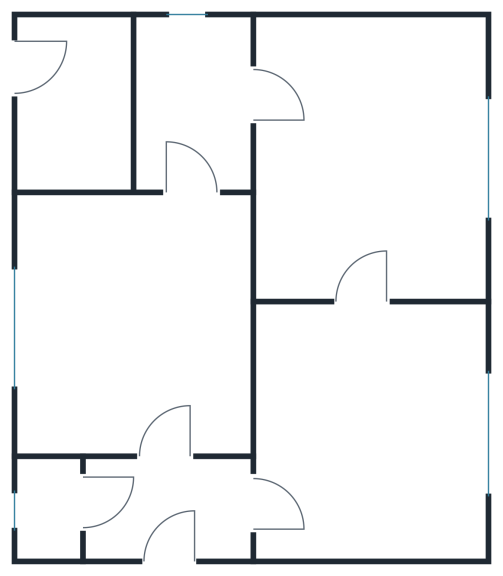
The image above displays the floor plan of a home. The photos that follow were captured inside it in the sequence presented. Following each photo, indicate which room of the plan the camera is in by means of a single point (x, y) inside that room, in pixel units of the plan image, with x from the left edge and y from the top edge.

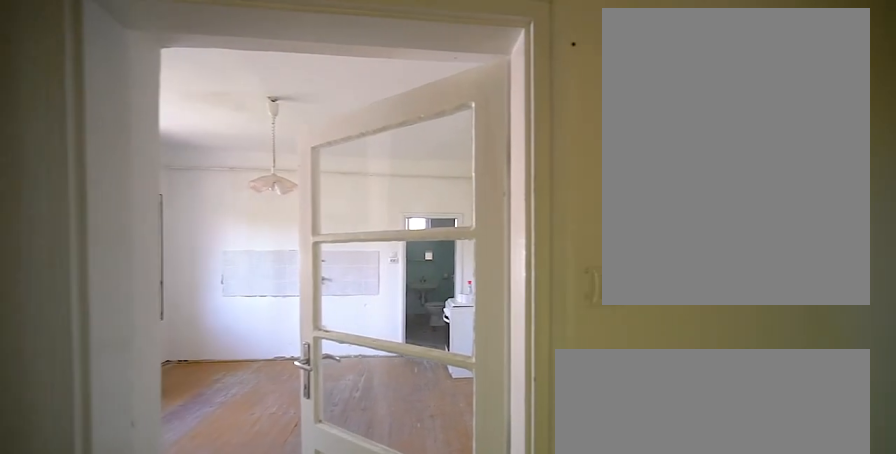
(174, 497)
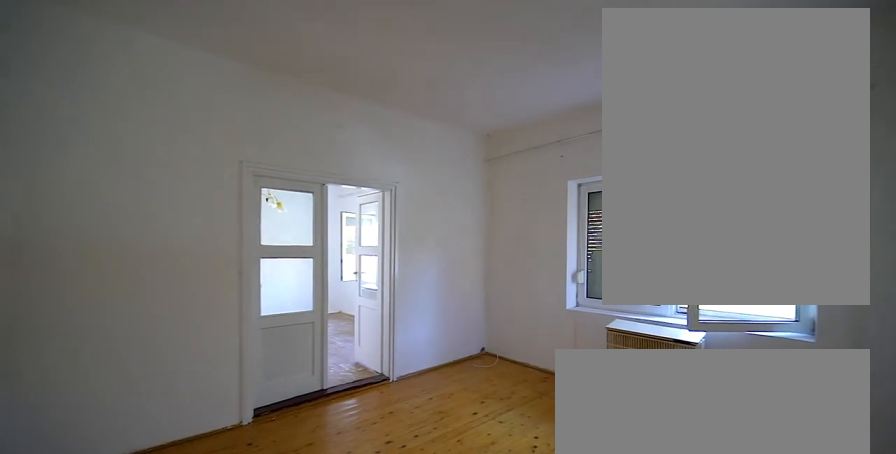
(375, 434)
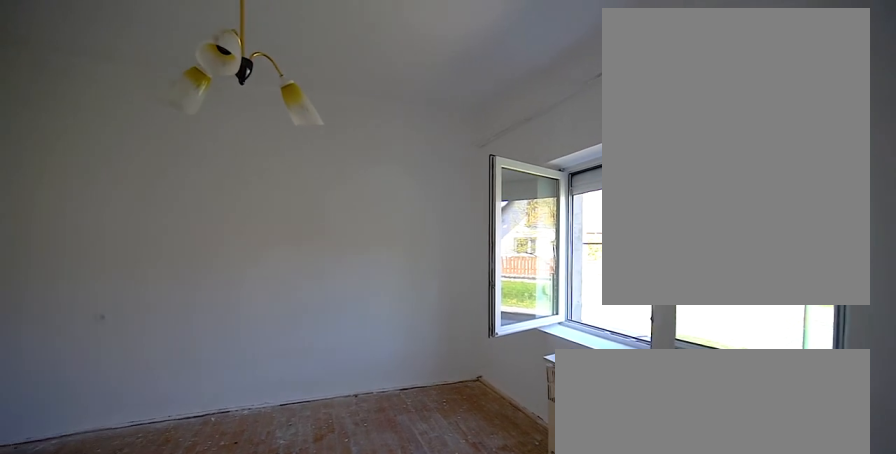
(379, 169)
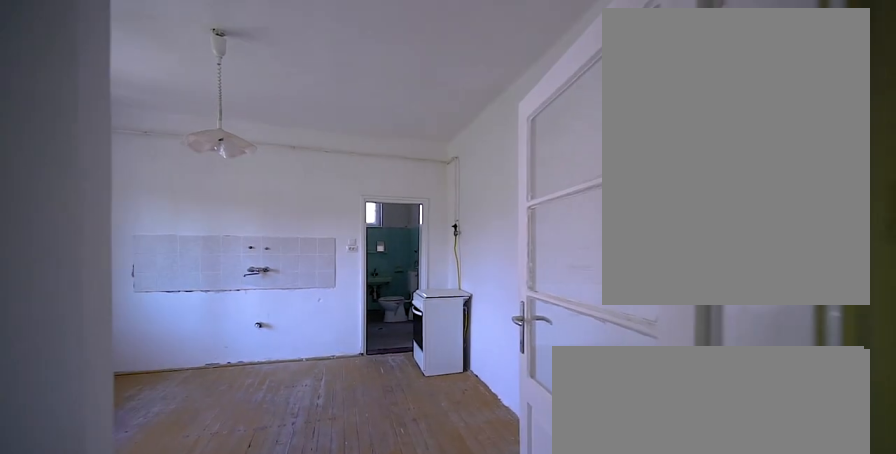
(134, 334)
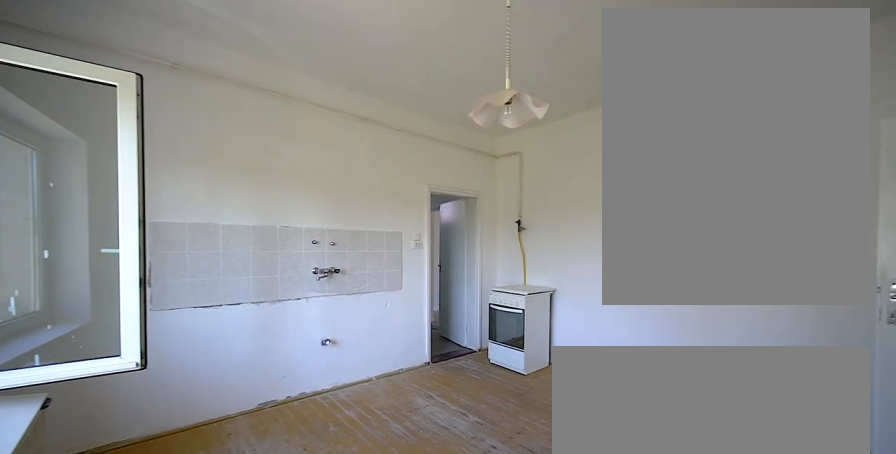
(134, 334)
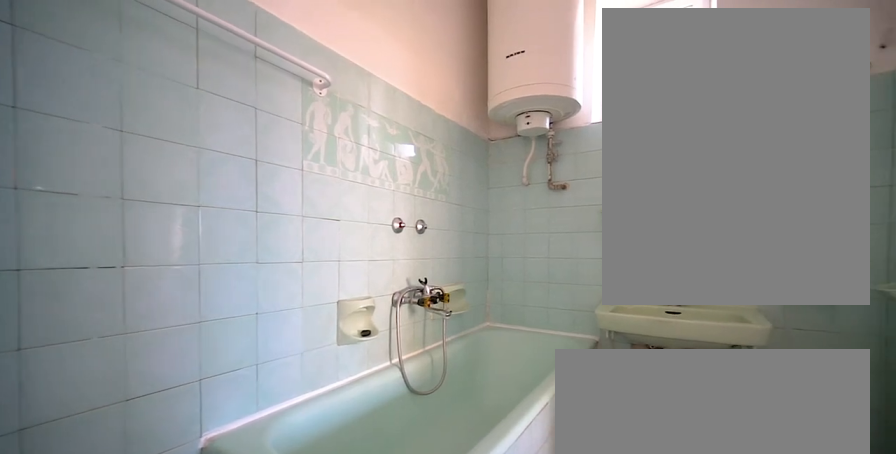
(188, 108)
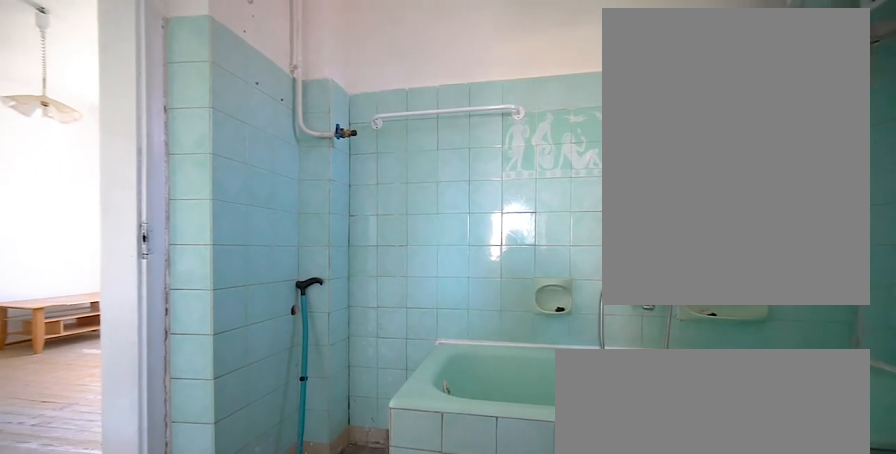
(188, 109)
